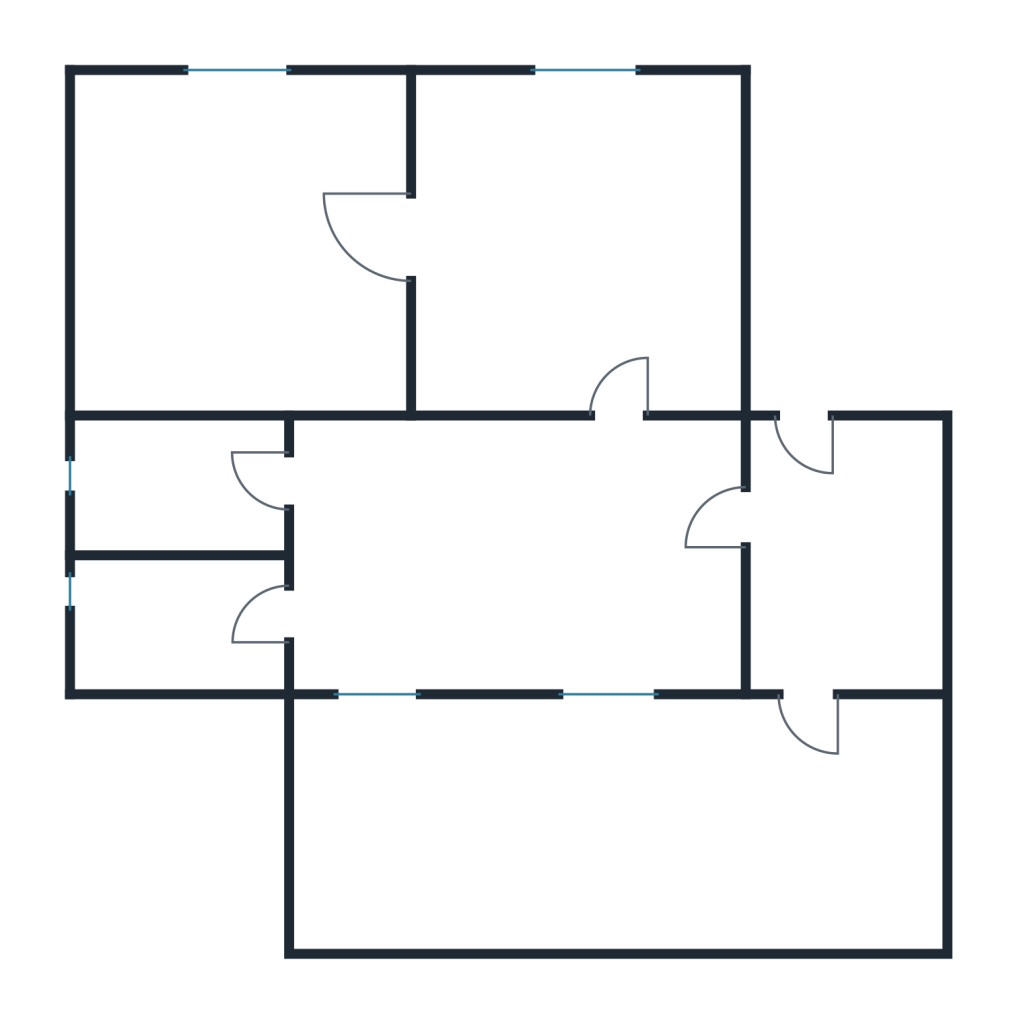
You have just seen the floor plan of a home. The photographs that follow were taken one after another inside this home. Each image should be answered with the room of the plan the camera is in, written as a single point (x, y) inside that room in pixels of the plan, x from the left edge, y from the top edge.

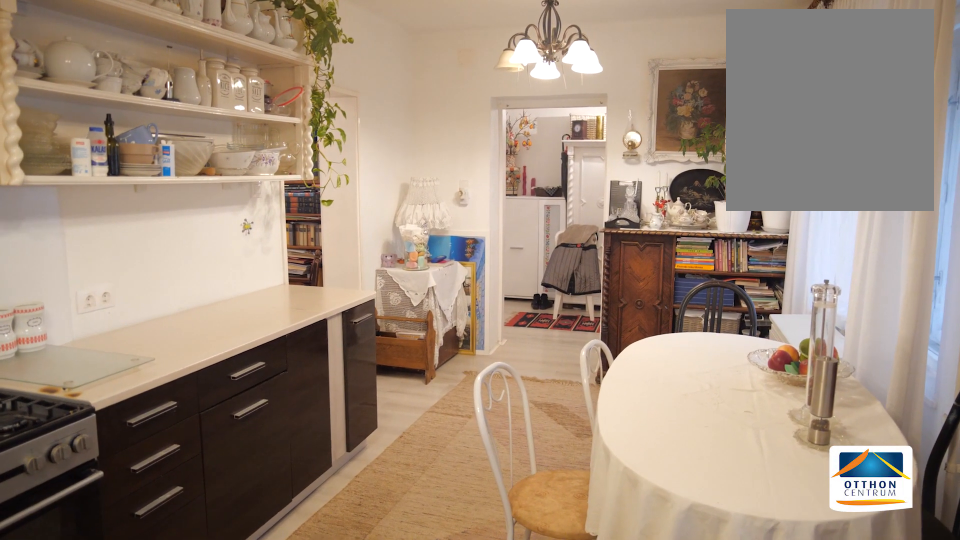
(498, 559)
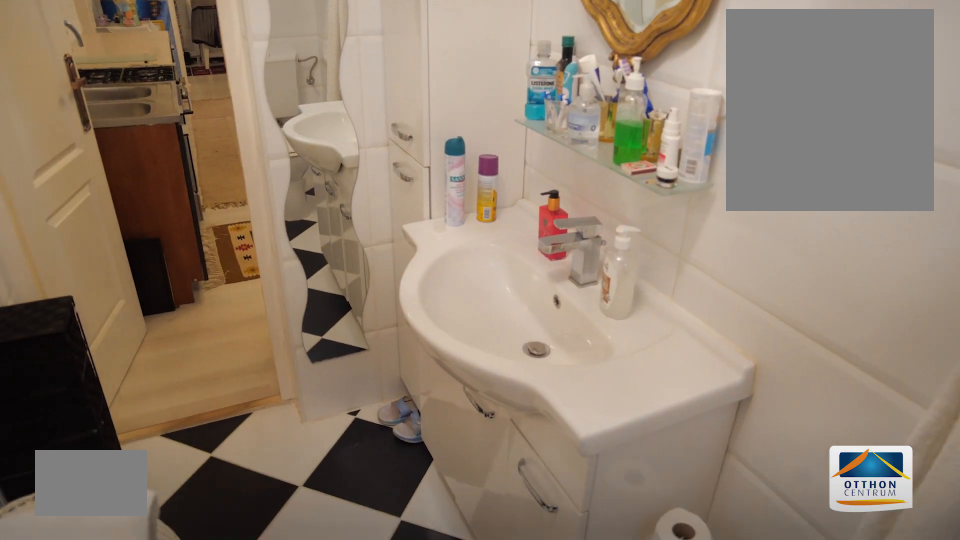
(183, 485)
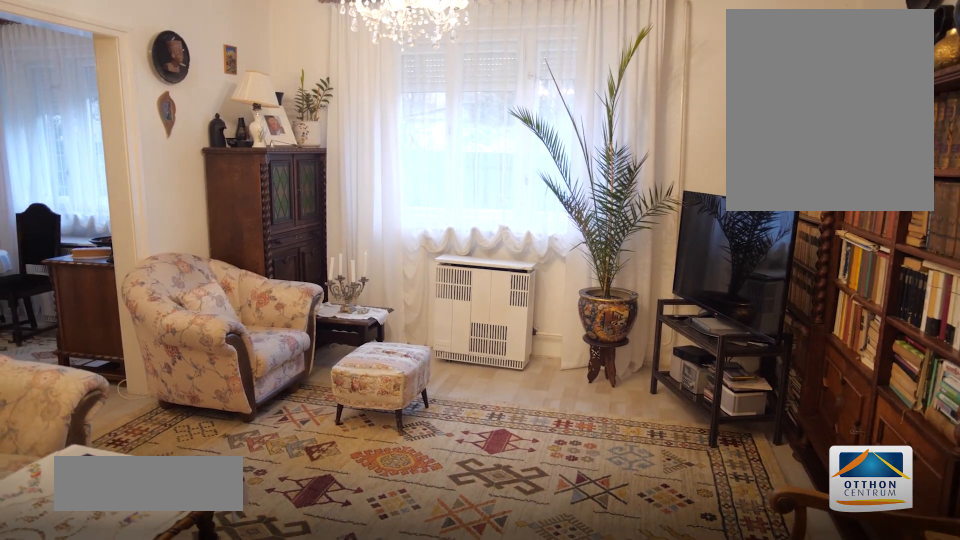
(581, 238)
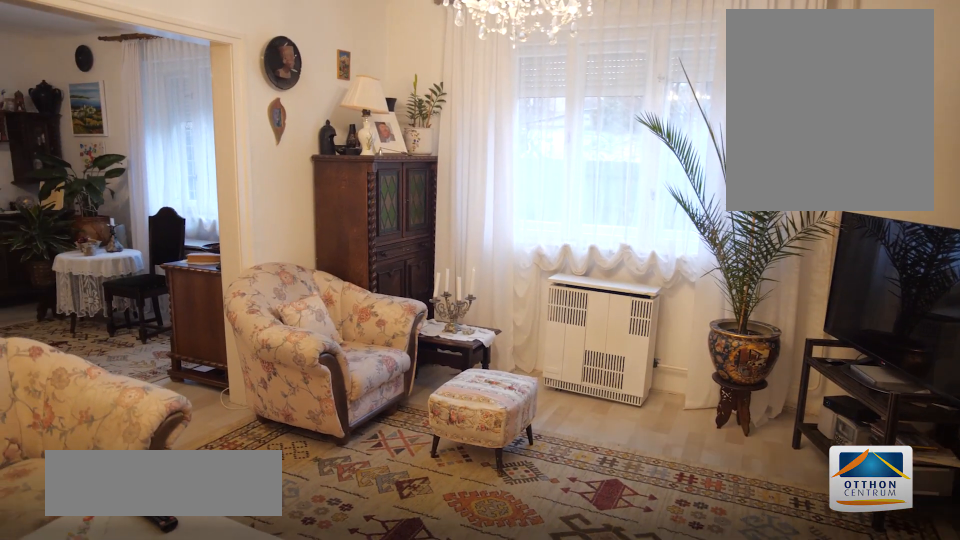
(583, 240)
